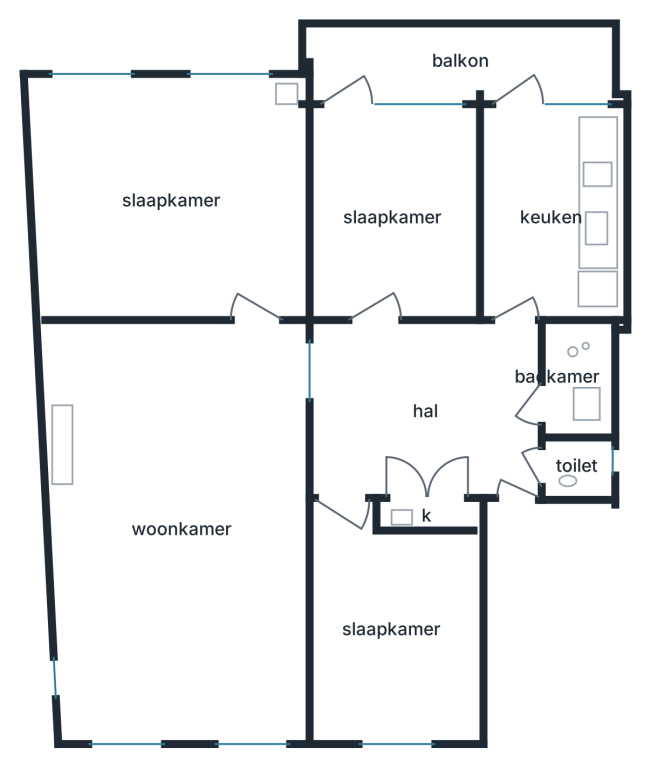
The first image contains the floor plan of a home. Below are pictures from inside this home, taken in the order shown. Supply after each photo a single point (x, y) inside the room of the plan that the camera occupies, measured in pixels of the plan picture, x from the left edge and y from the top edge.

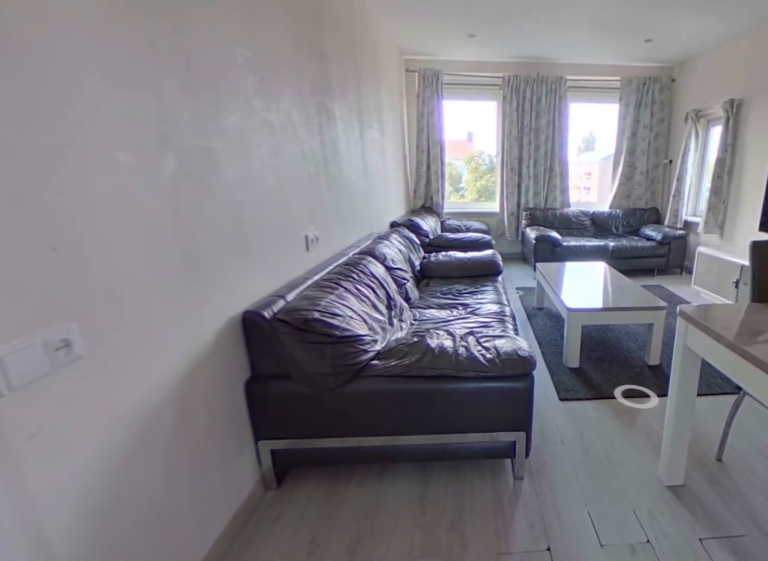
(183, 529)
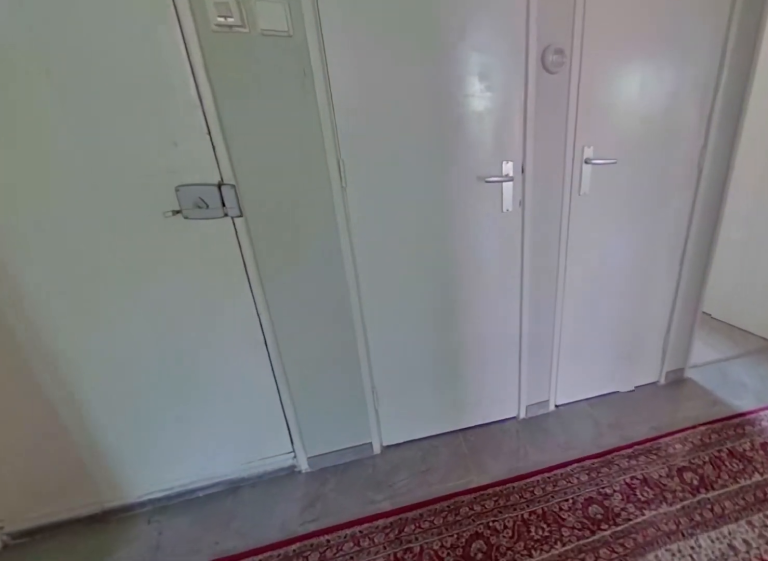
(423, 405)
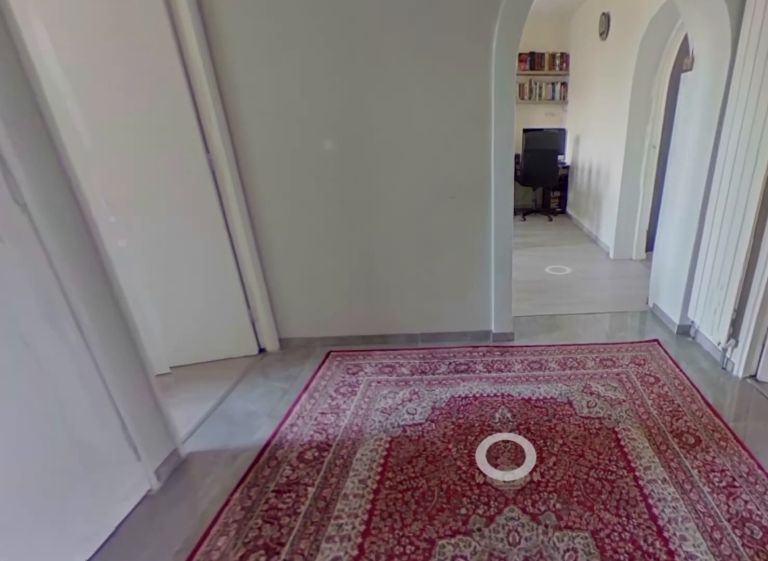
(423, 405)
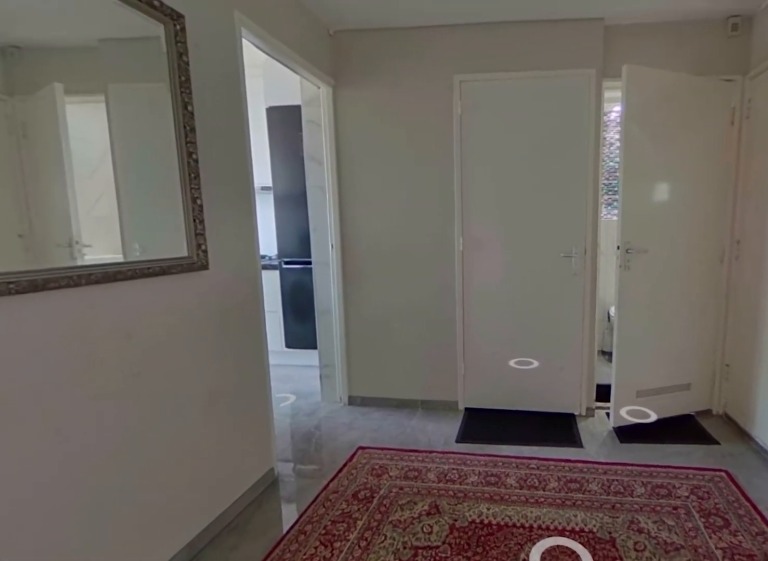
(423, 405)
